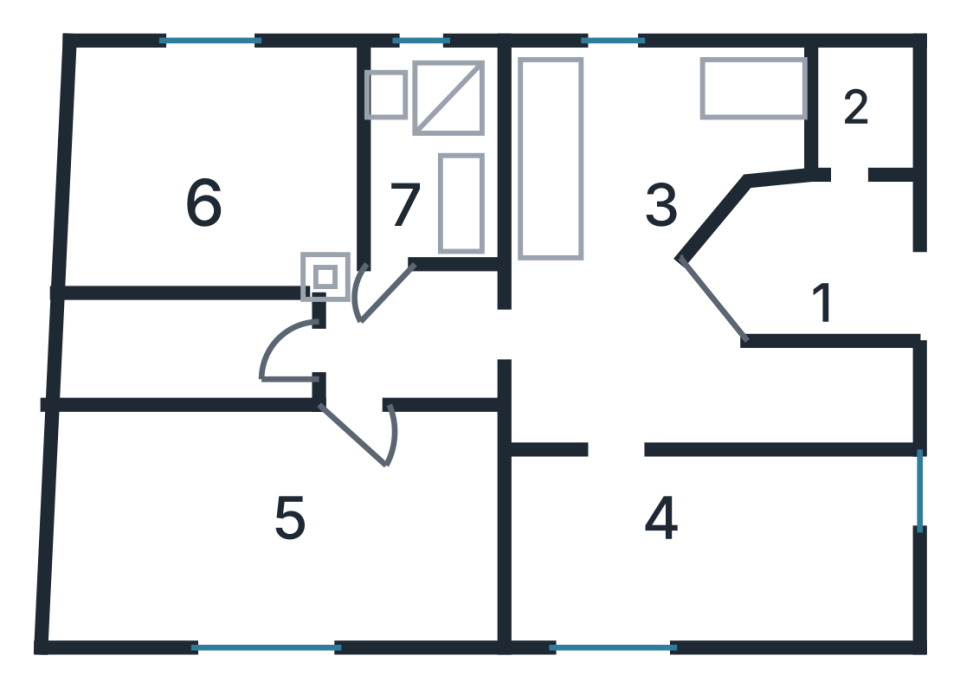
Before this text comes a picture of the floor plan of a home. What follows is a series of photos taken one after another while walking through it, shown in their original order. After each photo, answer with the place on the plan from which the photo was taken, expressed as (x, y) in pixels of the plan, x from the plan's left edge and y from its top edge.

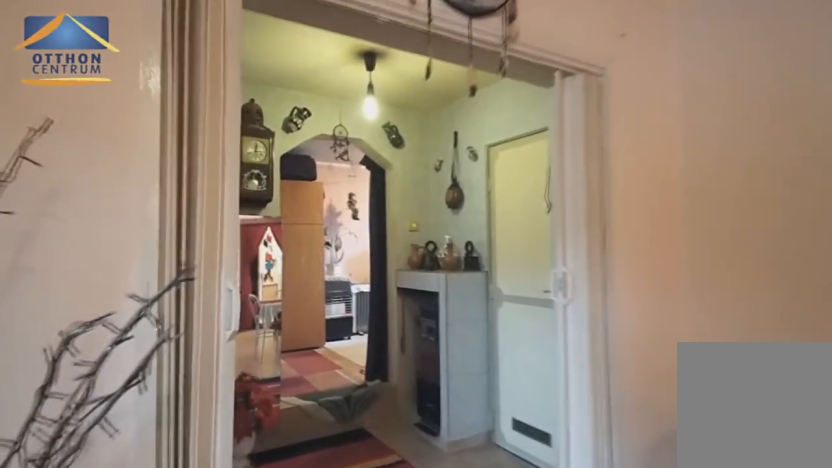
(497, 342)
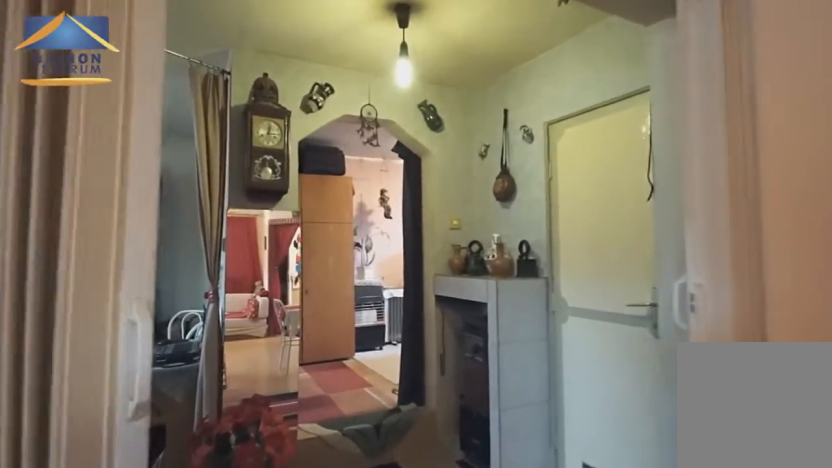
(446, 342)
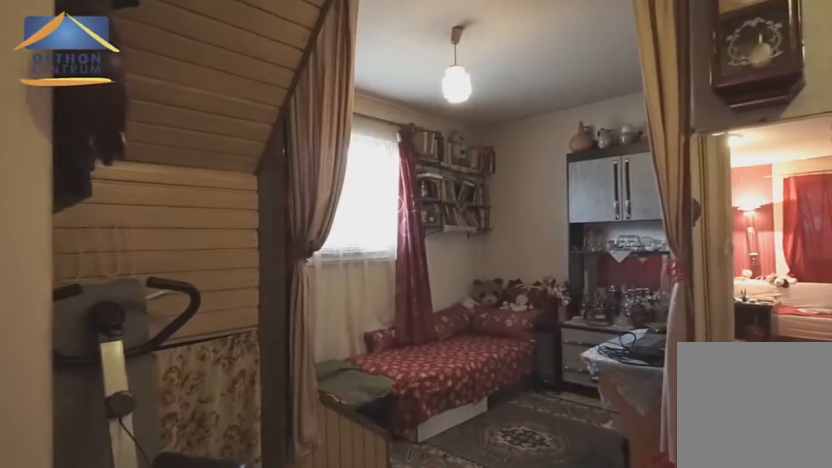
(413, 369)
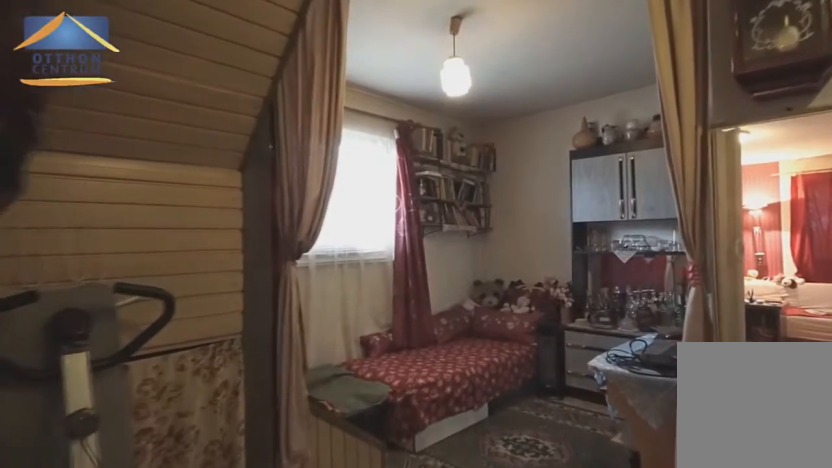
(406, 383)
